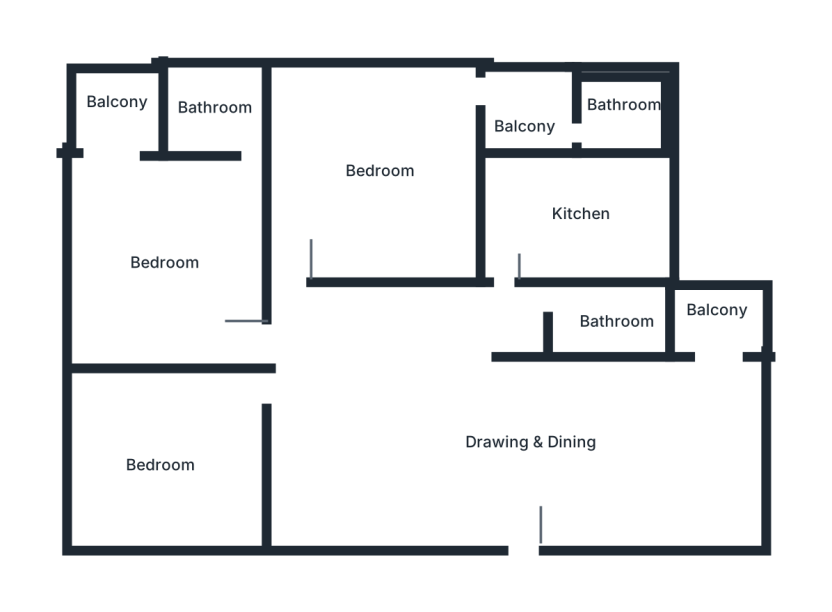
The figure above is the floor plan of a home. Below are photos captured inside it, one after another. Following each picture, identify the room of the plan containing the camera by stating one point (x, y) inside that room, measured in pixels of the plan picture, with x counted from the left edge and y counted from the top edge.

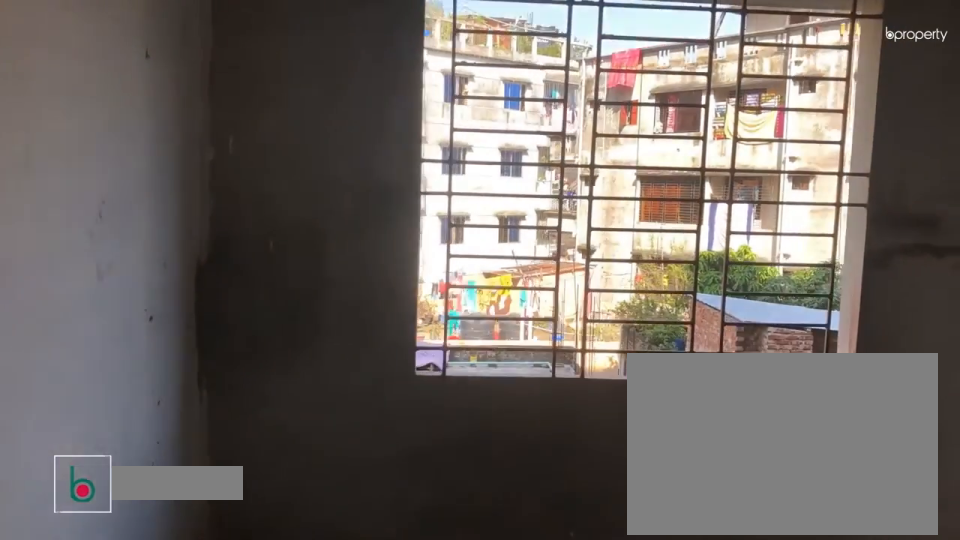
(372, 174)
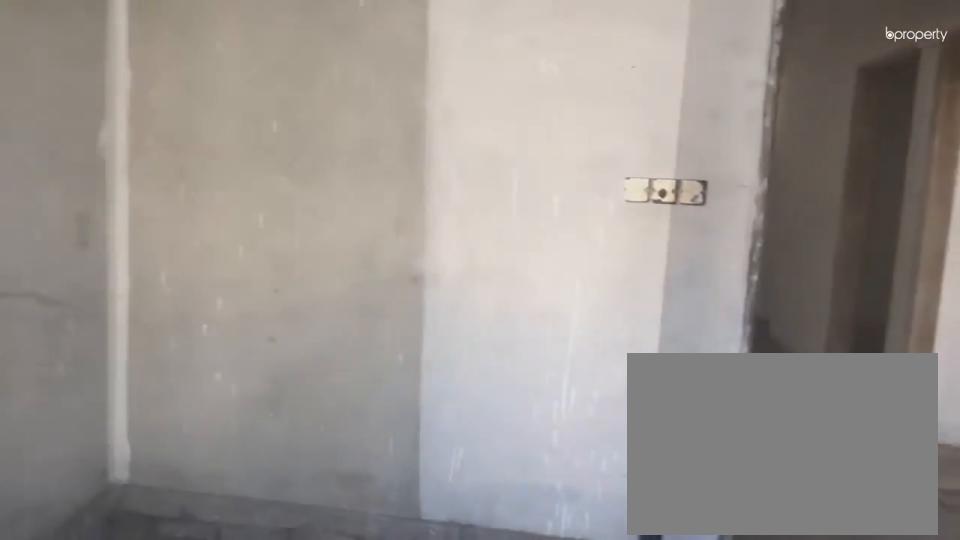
(372, 174)
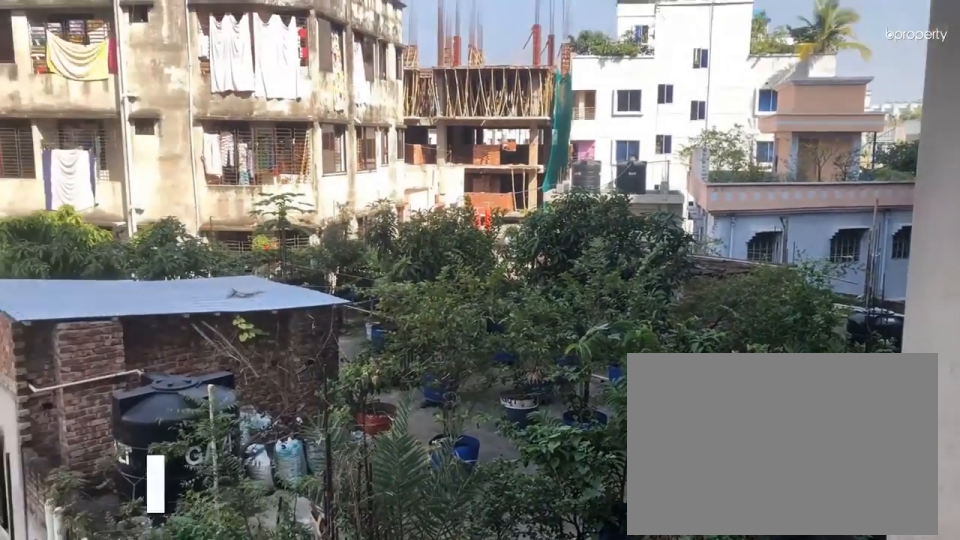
(526, 107)
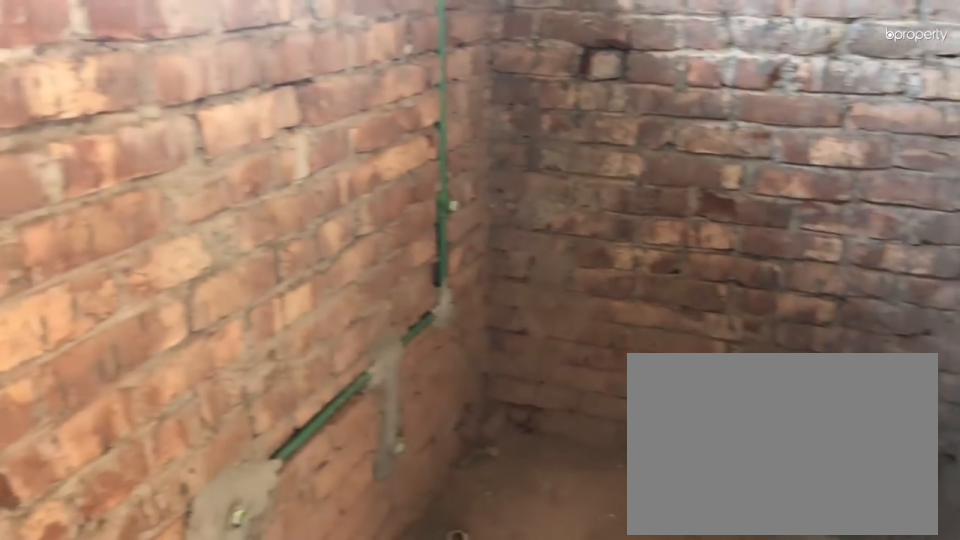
(621, 111)
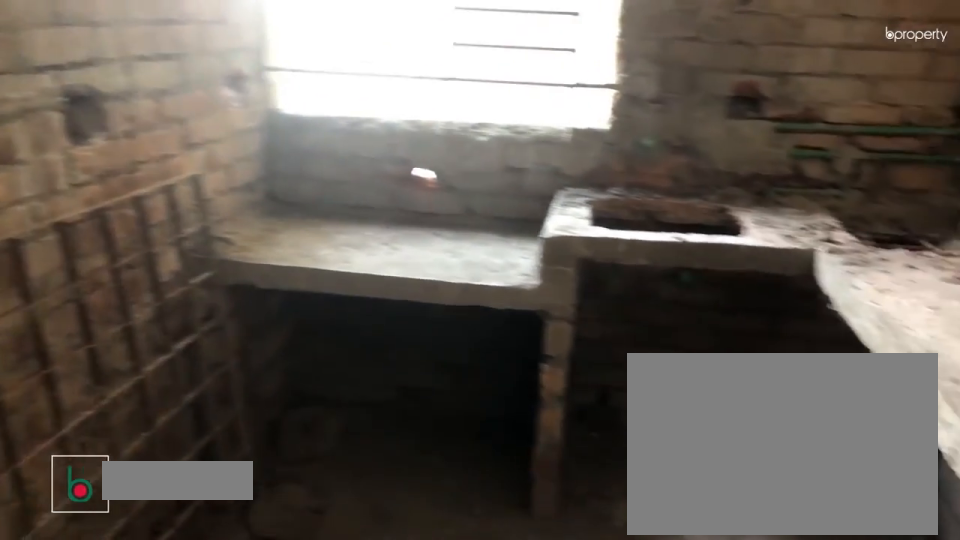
(559, 219)
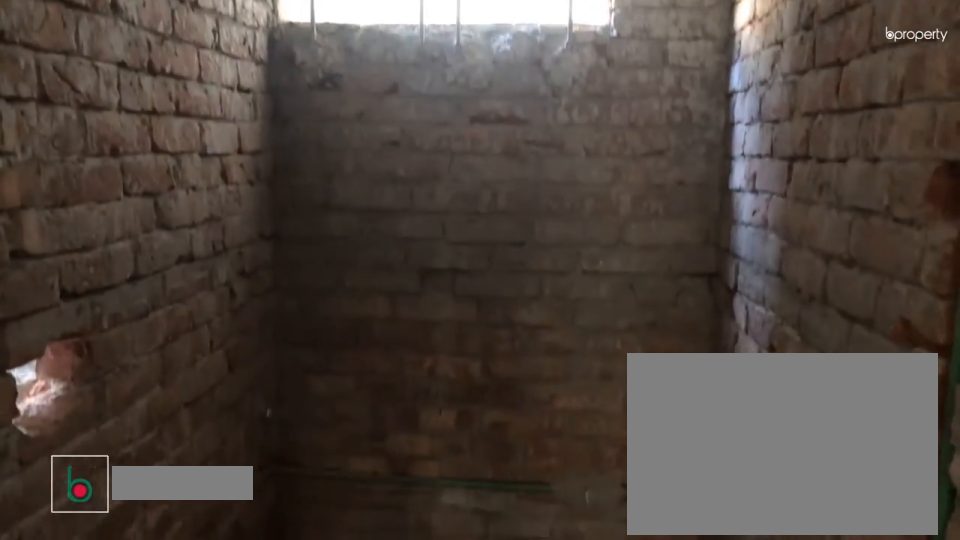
(610, 319)
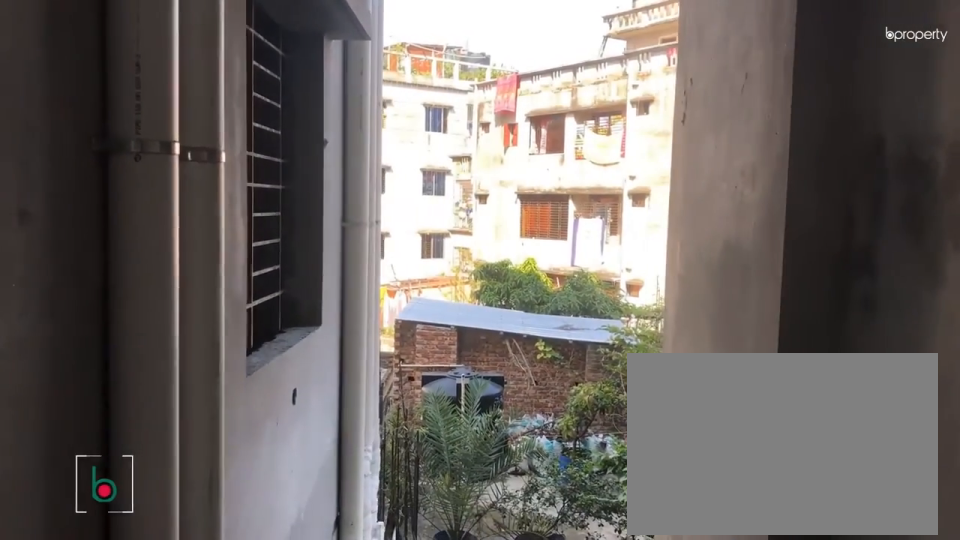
(718, 322)
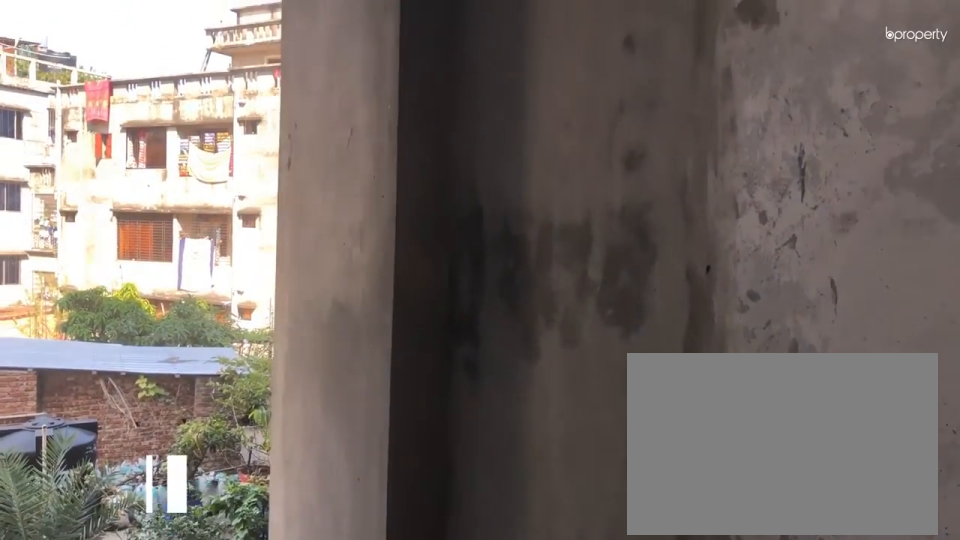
(718, 322)
